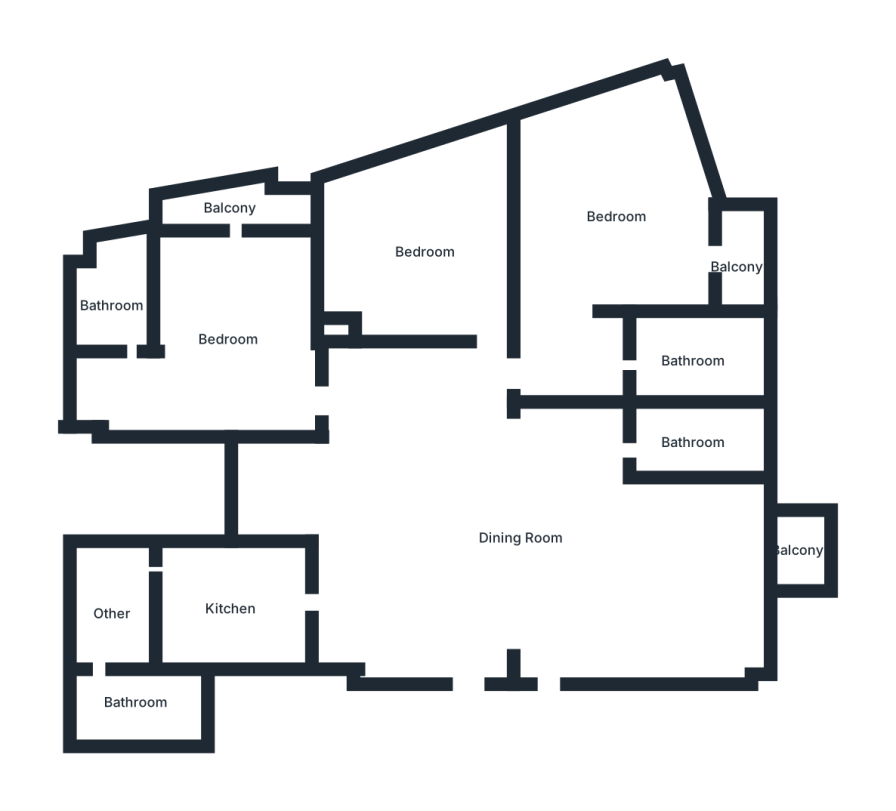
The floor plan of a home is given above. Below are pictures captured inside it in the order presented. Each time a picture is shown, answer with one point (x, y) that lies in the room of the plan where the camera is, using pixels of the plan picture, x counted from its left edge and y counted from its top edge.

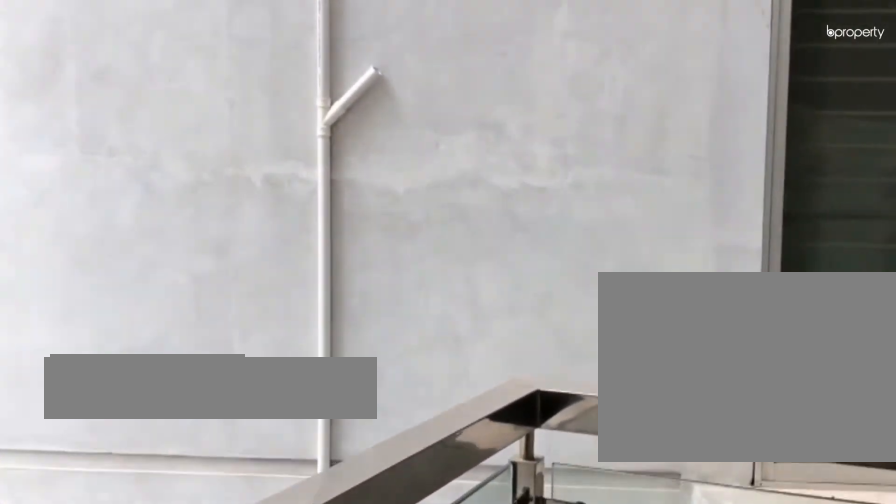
(742, 264)
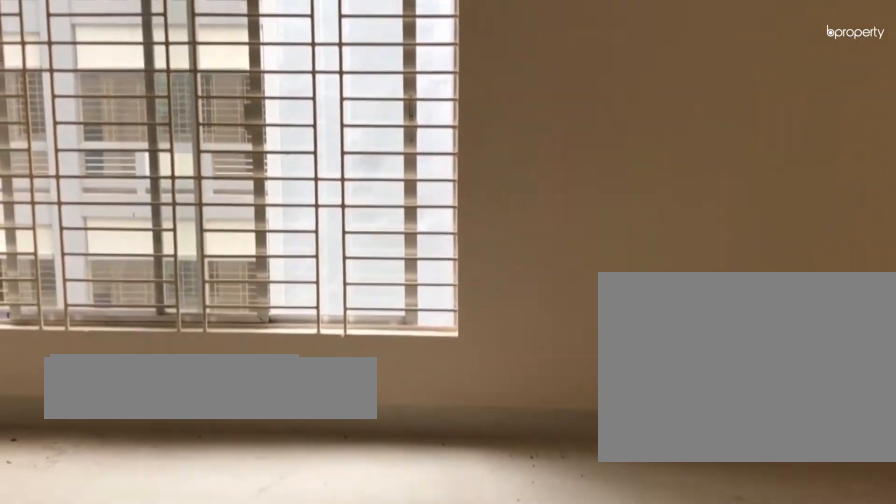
(424, 252)
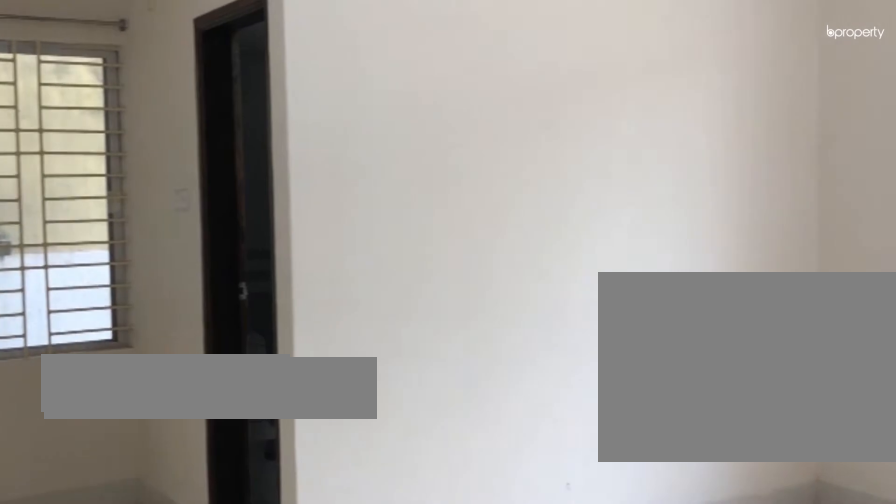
(227, 339)
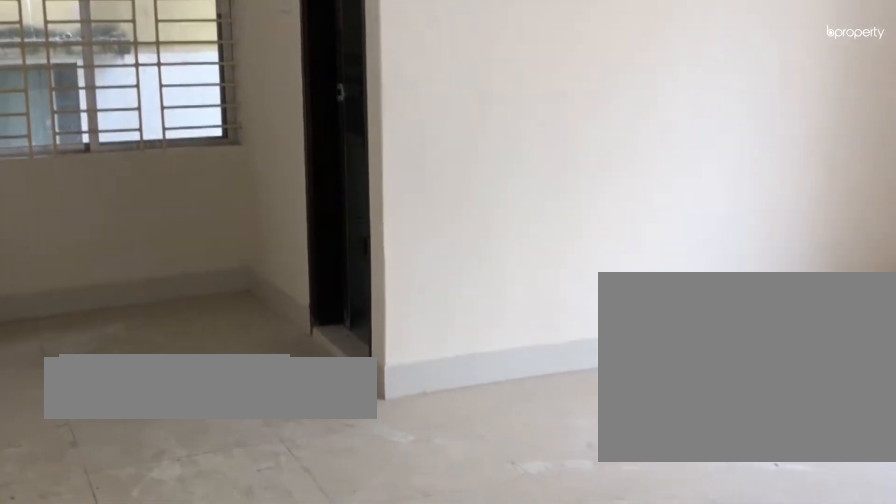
(227, 339)
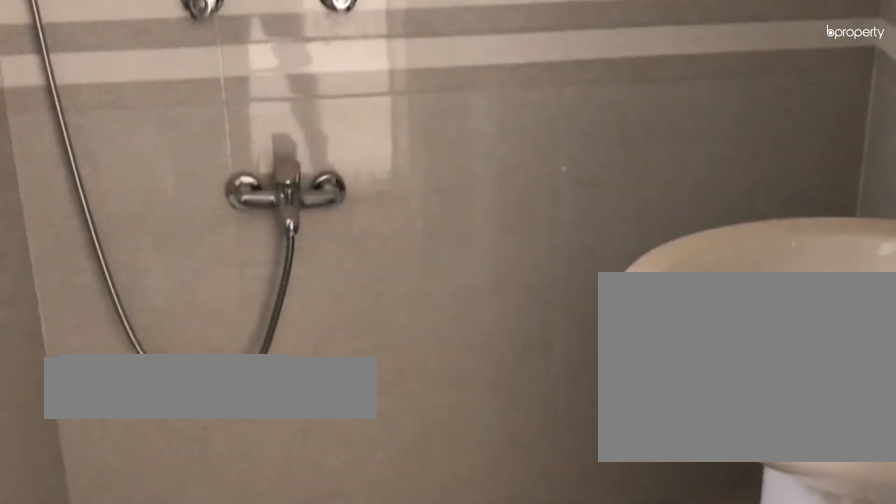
(113, 305)
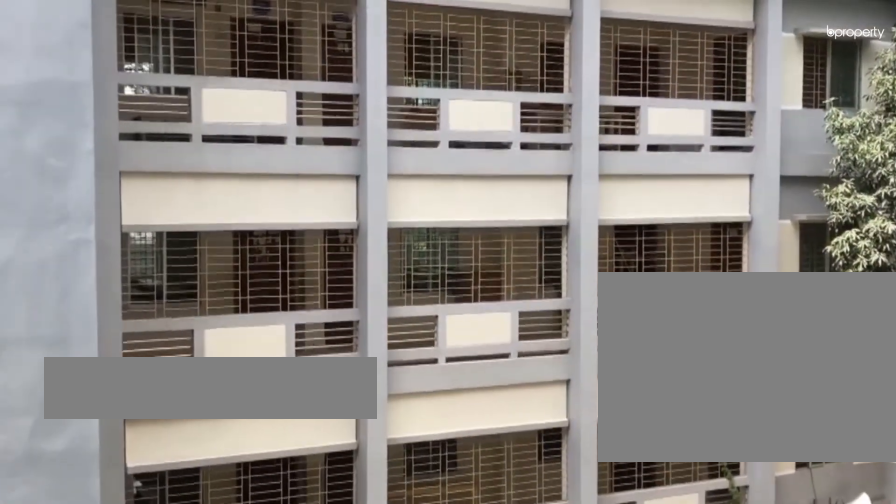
(225, 206)
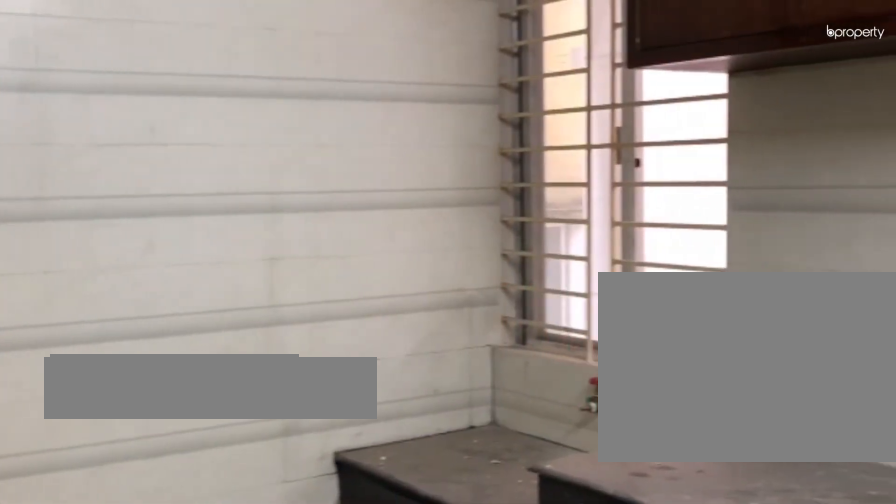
(227, 609)
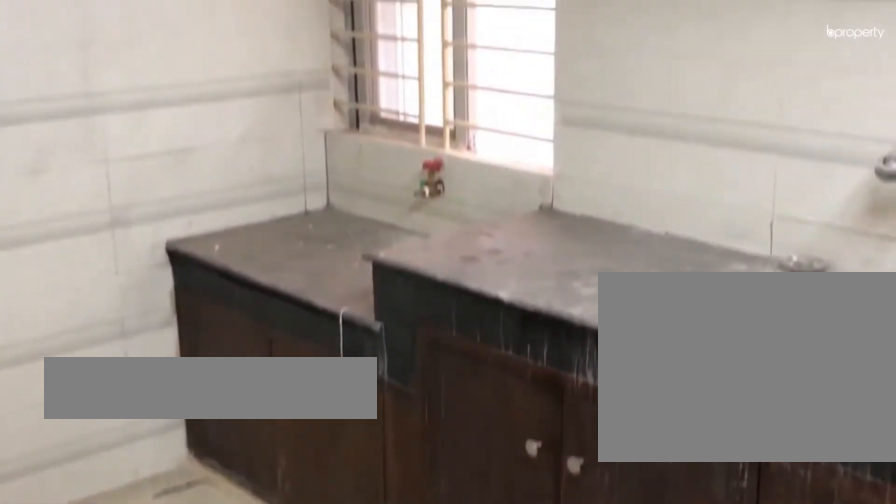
(227, 609)
